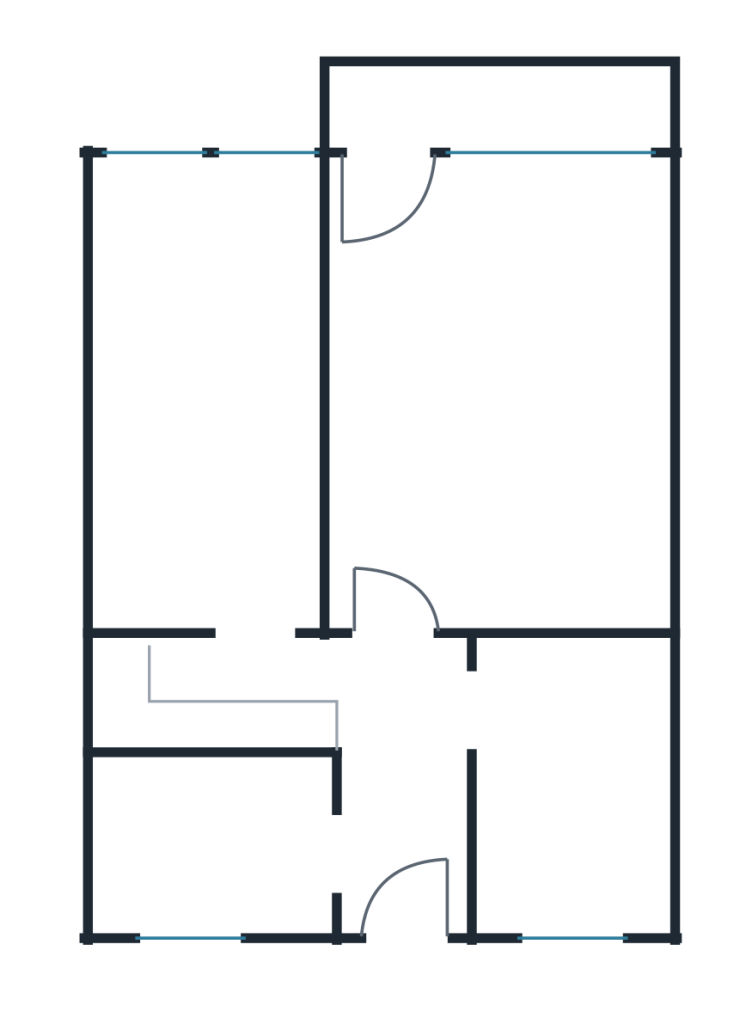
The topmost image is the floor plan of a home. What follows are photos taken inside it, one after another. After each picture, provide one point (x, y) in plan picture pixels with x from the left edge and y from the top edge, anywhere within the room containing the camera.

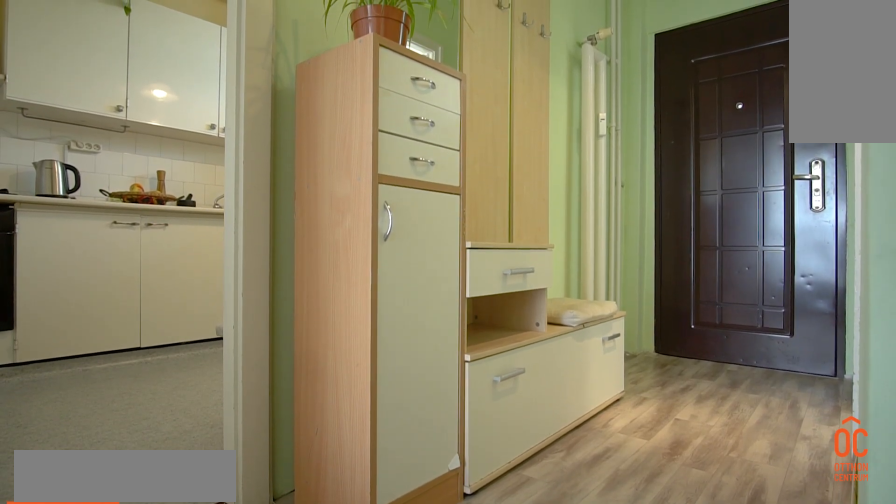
(401, 778)
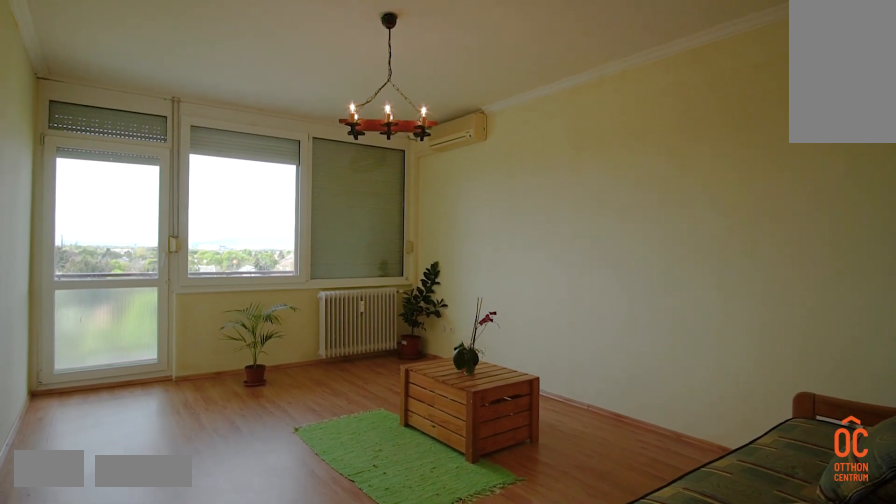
(512, 403)
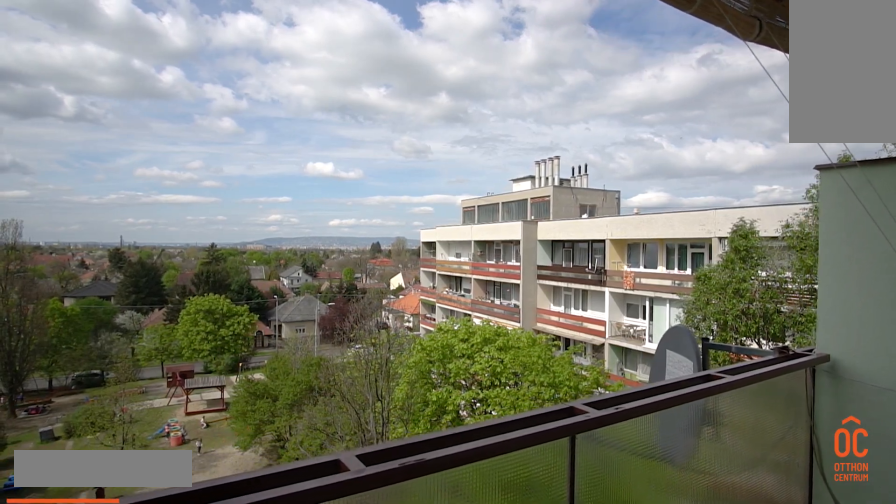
(515, 110)
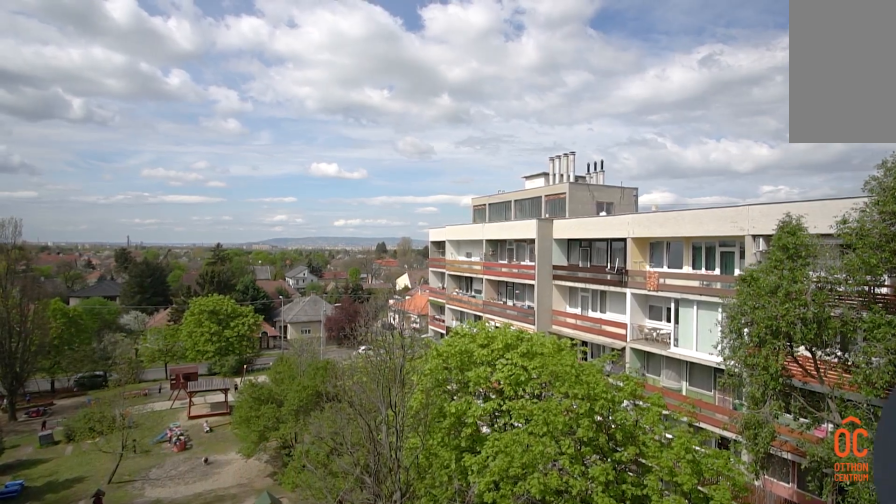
(515, 110)
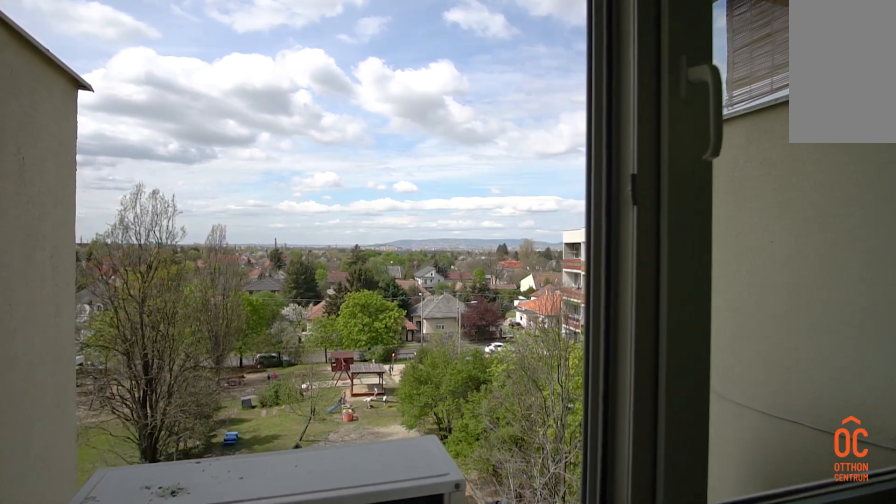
(218, 385)
